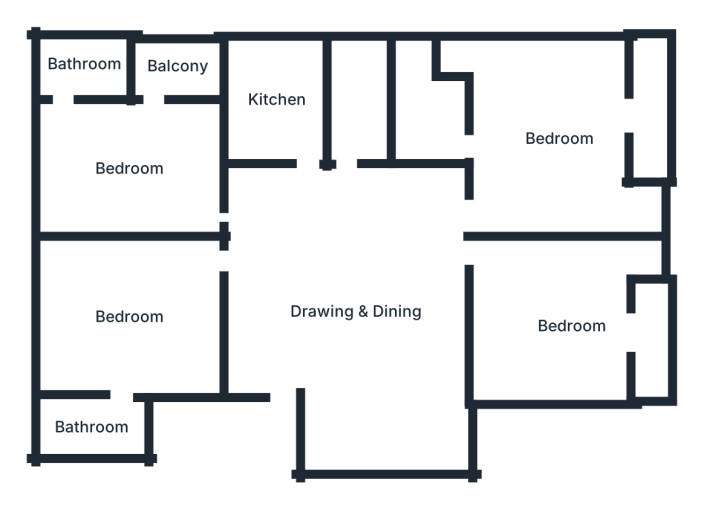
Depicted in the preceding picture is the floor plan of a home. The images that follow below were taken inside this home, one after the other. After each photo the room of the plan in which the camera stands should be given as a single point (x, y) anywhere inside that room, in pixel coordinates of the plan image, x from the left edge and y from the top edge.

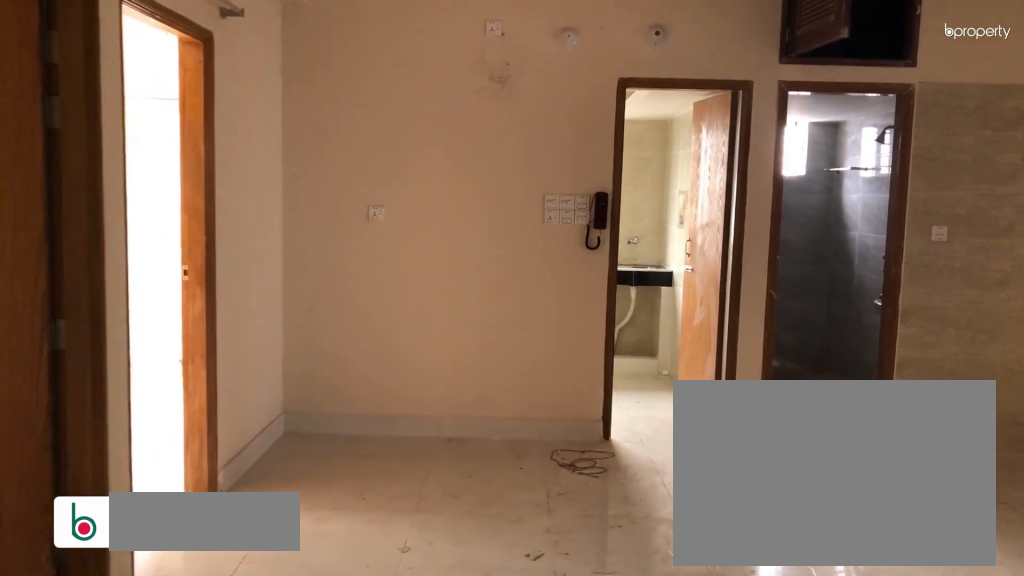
(364, 308)
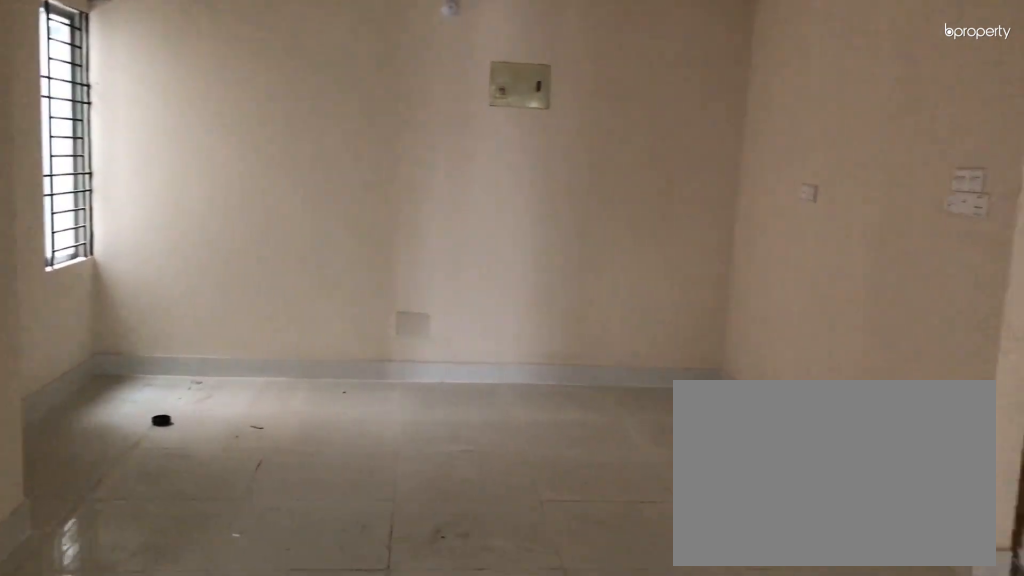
(364, 308)
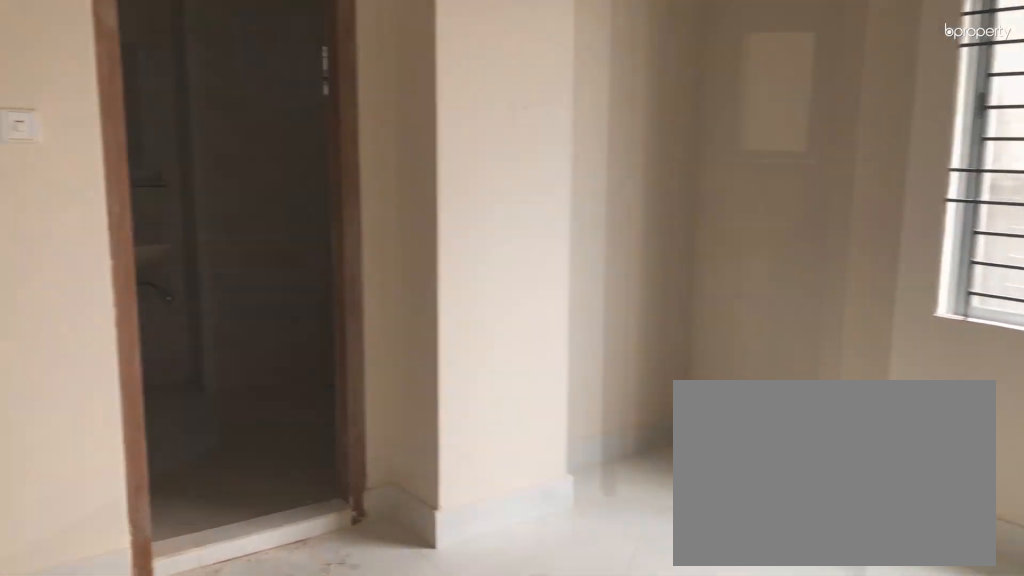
(130, 317)
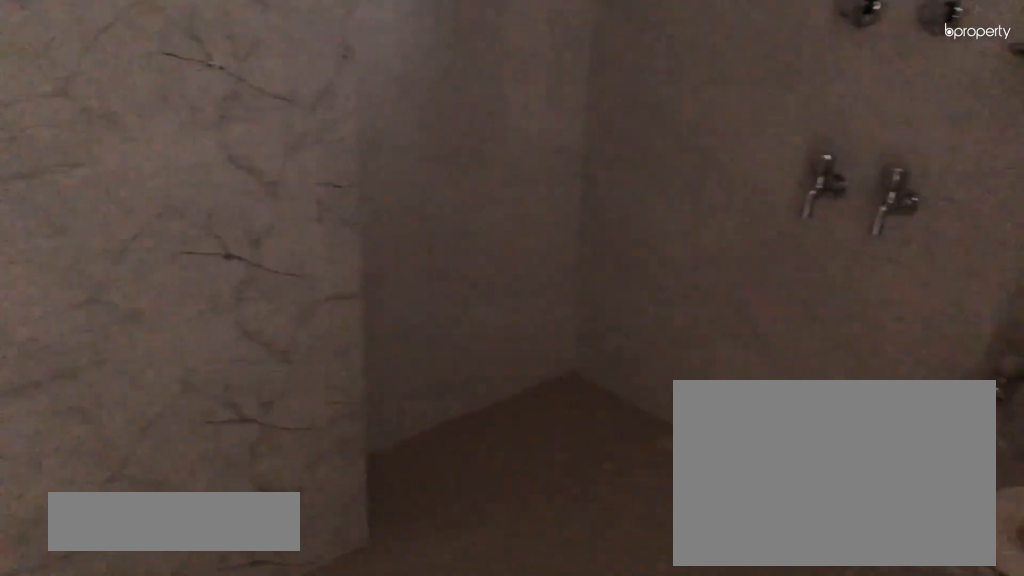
(94, 429)
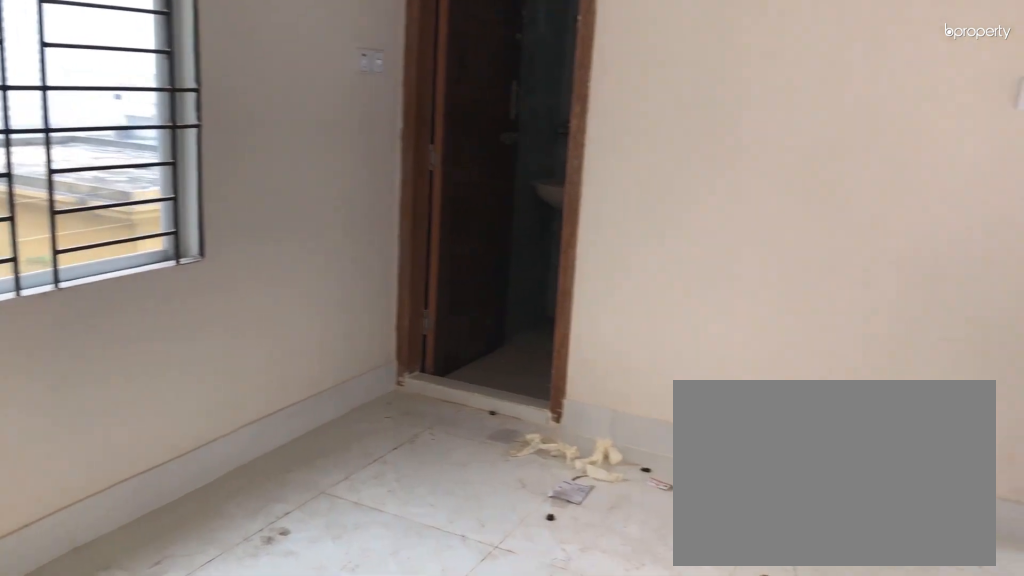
(131, 168)
